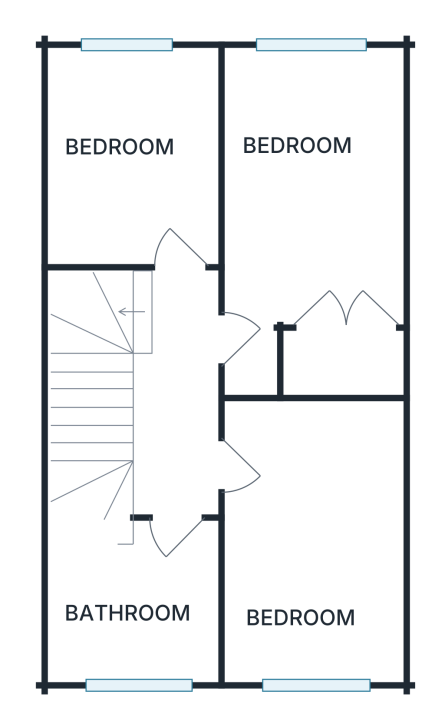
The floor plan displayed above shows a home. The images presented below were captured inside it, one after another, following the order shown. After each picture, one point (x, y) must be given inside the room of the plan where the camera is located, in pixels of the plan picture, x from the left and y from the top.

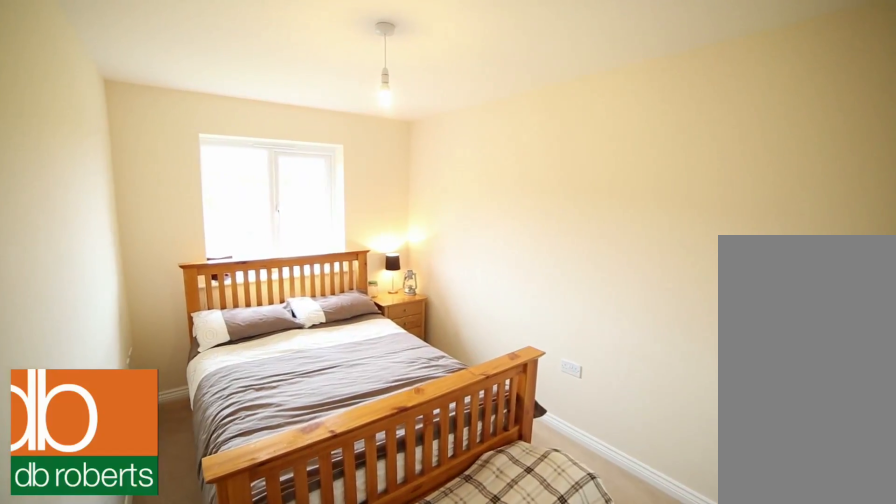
(313, 222)
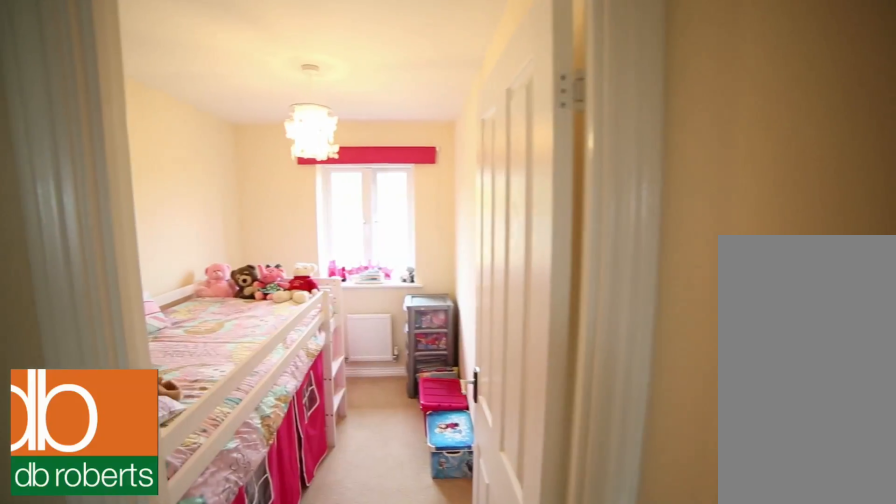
(132, 154)
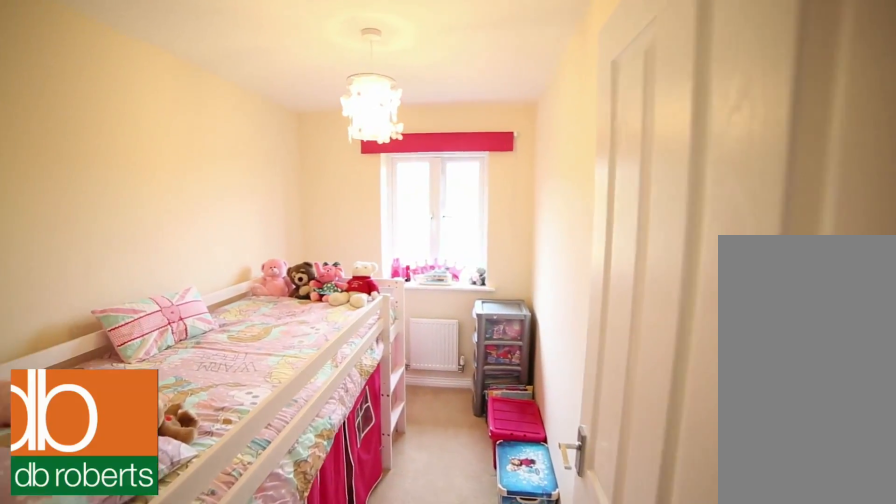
(132, 154)
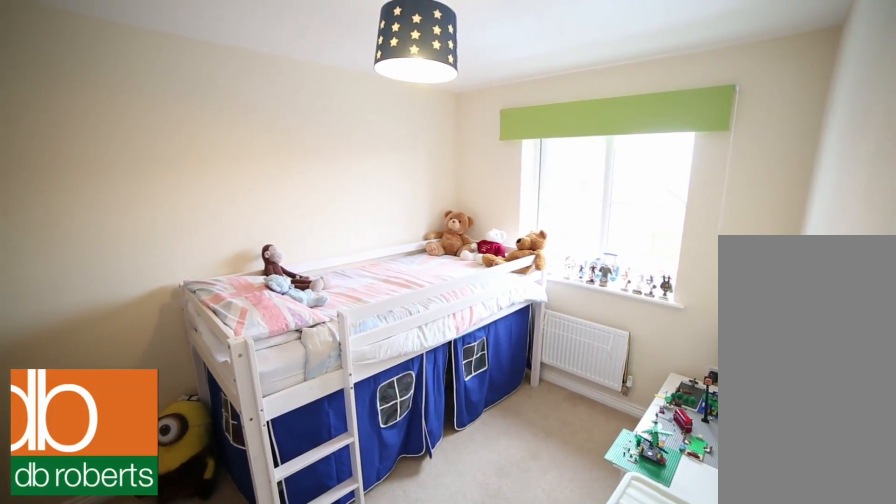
(313, 540)
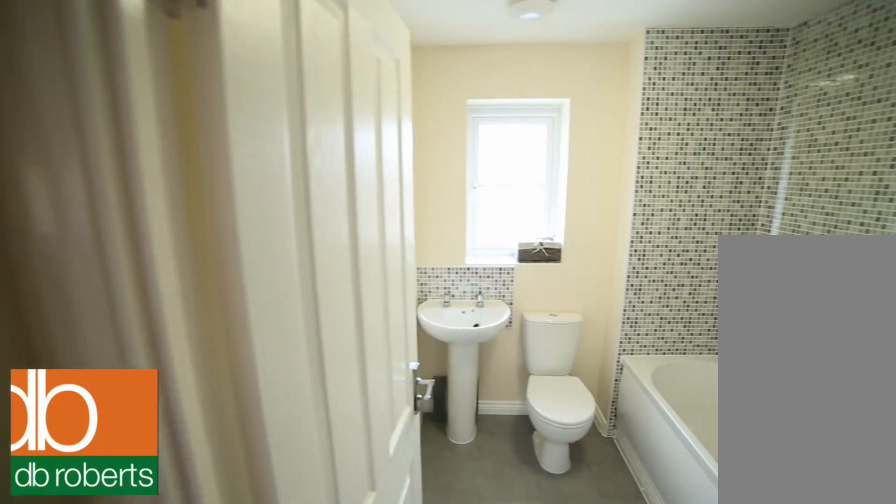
(128, 591)
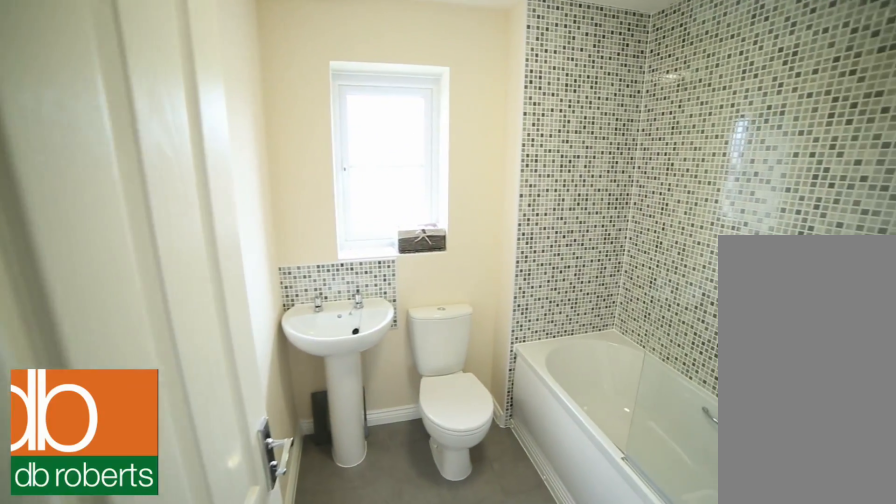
(128, 591)
